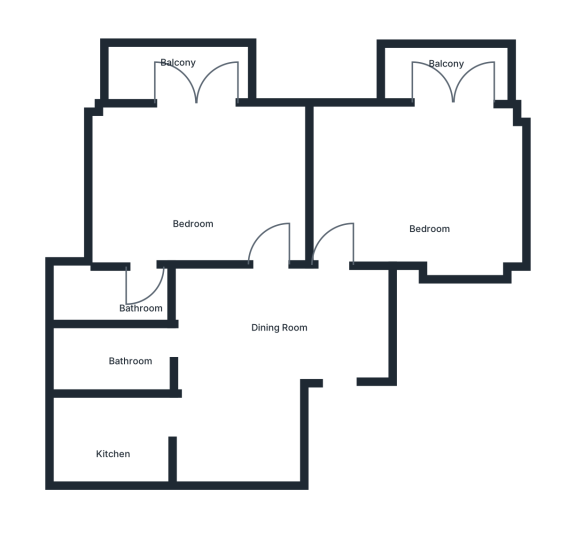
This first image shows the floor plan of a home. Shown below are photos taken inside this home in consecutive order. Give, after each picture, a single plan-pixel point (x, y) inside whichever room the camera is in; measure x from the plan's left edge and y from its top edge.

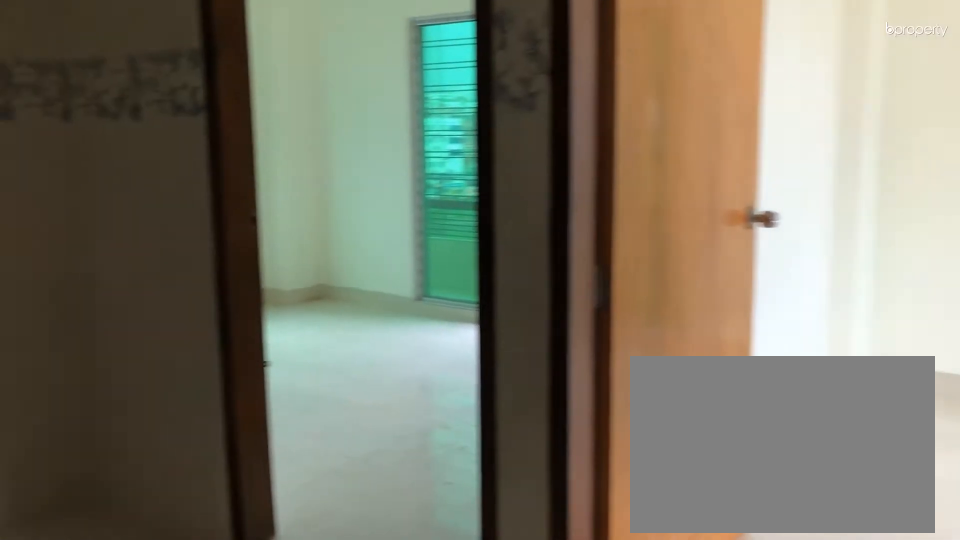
(253, 371)
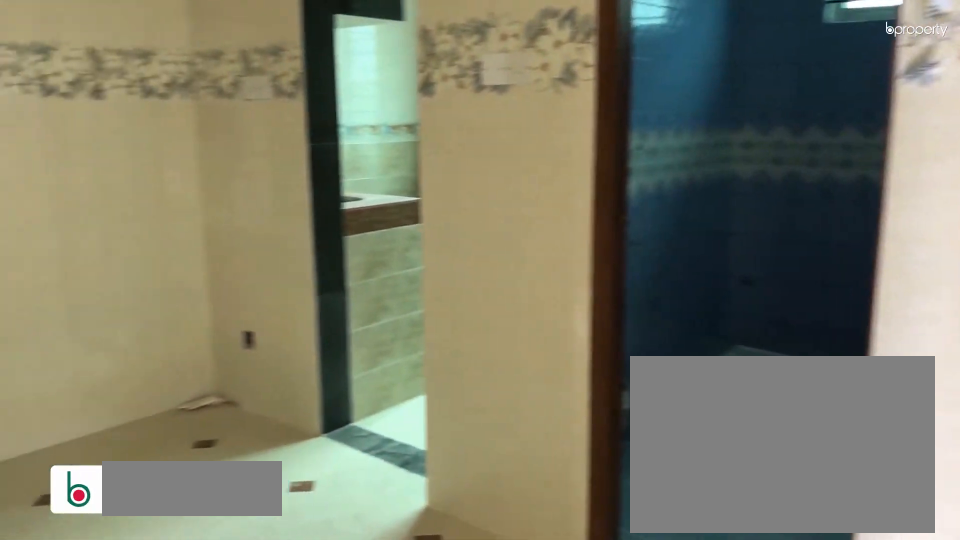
(253, 371)
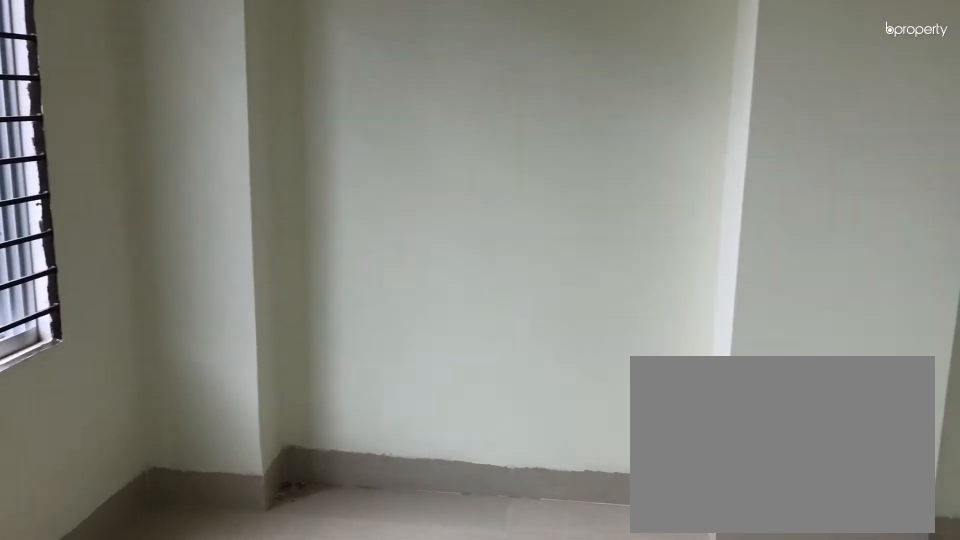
(426, 185)
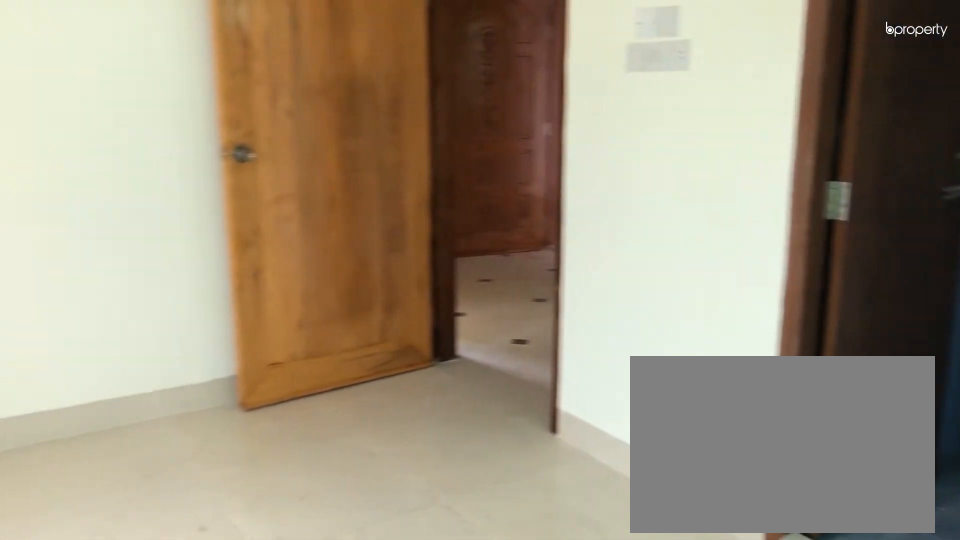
(196, 182)
